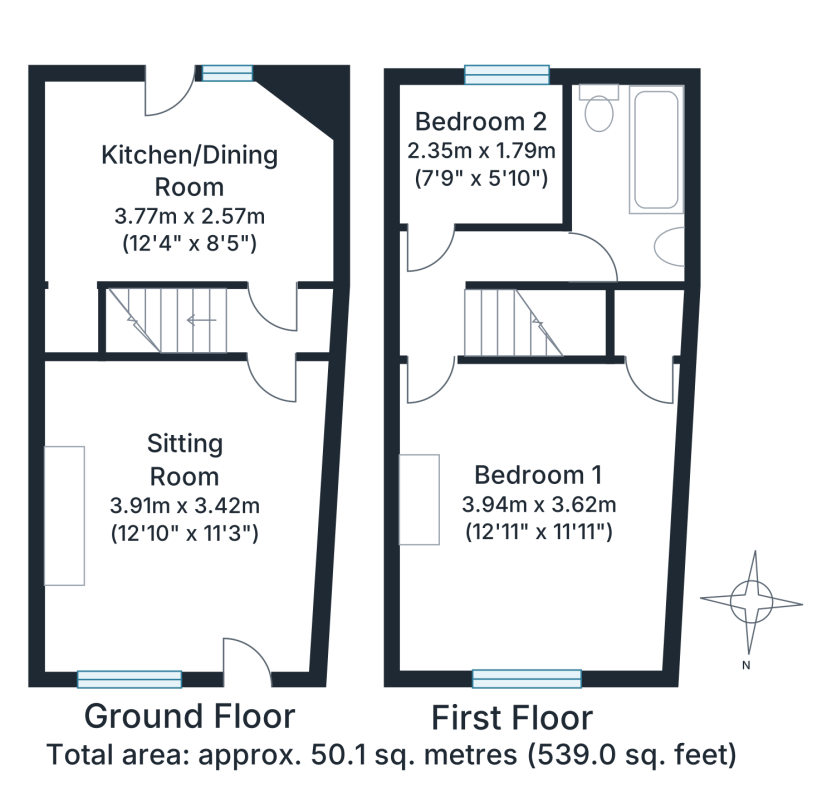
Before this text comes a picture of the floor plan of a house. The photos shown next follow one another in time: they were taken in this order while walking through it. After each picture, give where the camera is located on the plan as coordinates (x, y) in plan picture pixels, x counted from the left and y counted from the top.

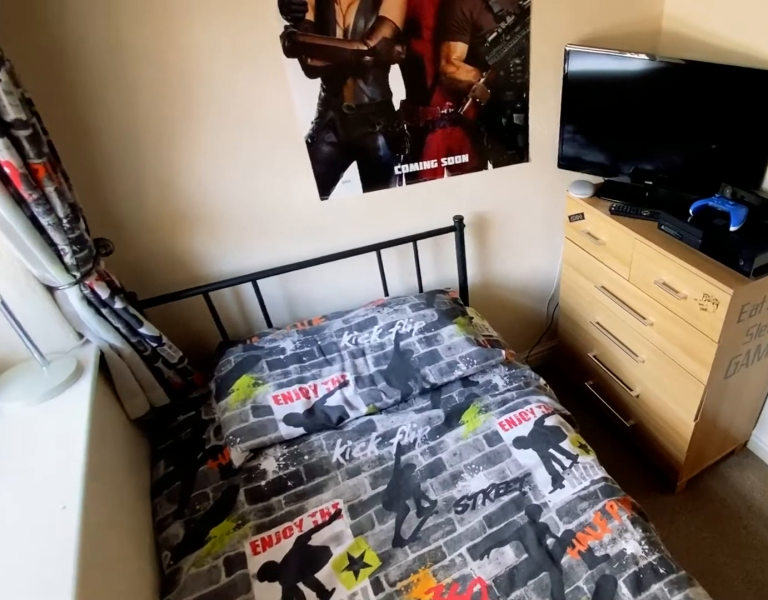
(432, 209)
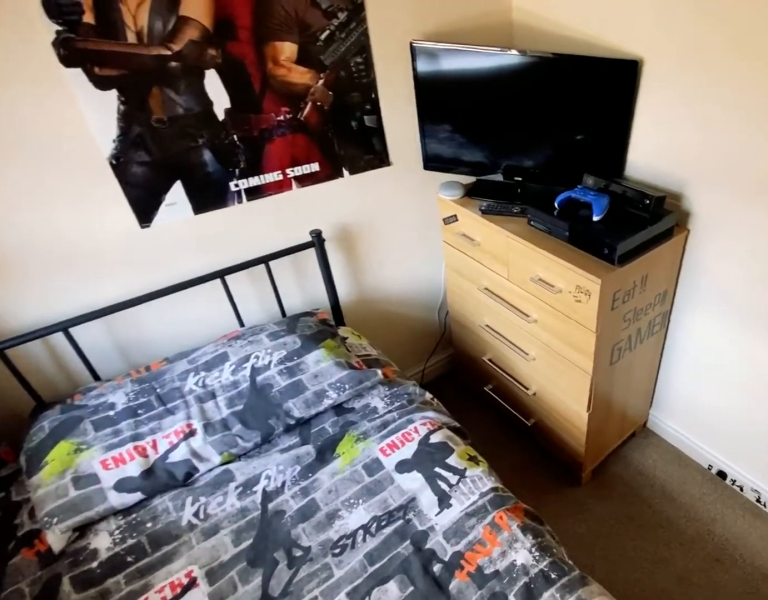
(431, 209)
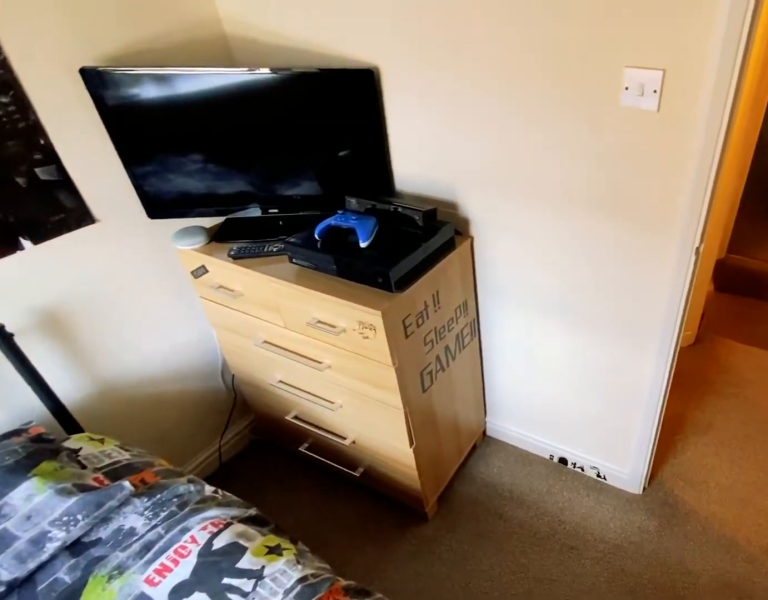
(432, 209)
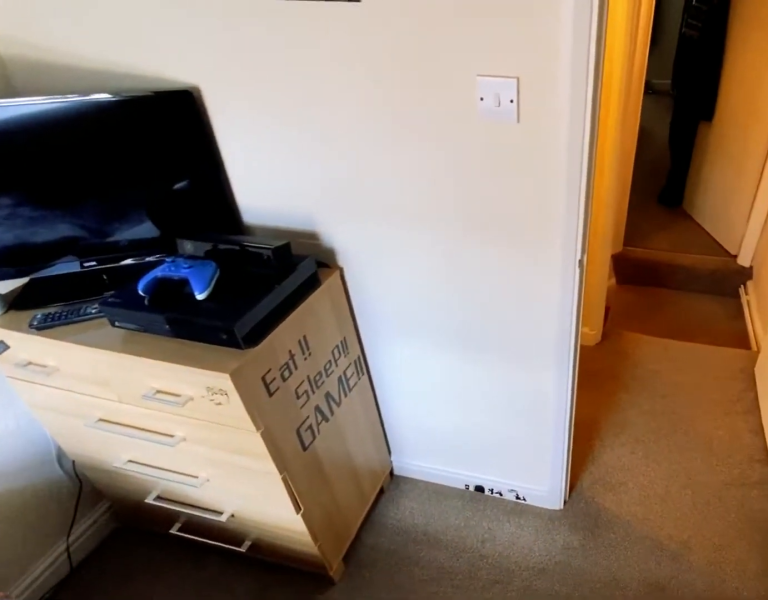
(431, 211)
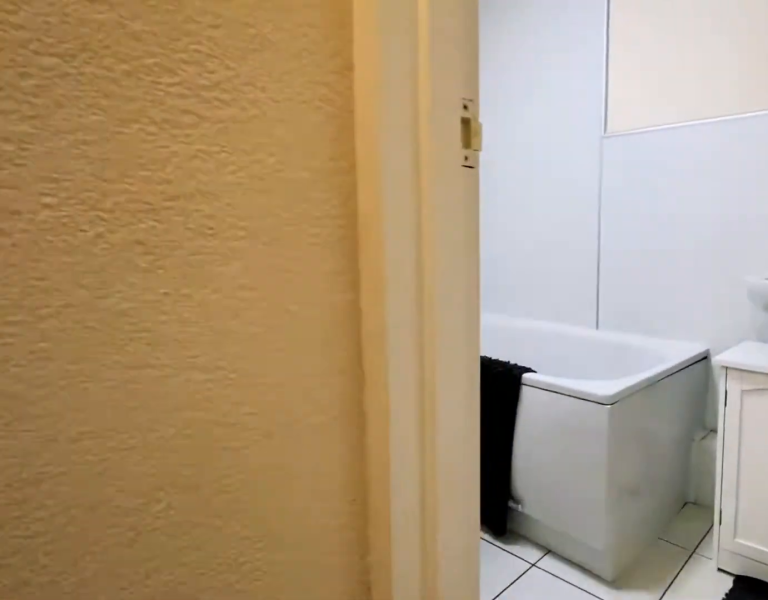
(579, 257)
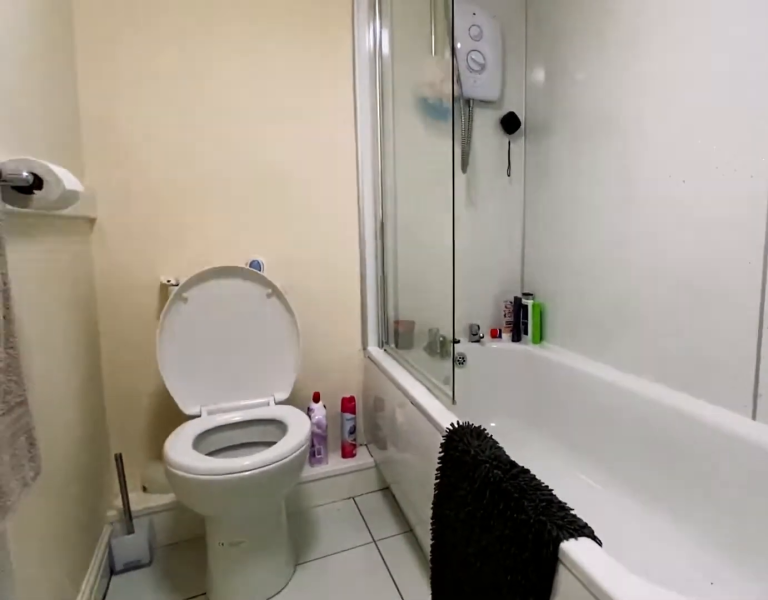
(603, 199)
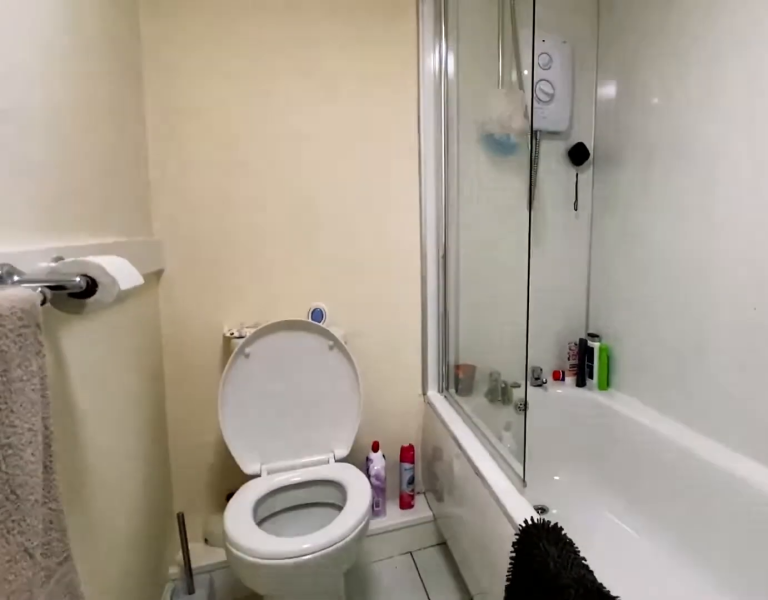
(598, 183)
